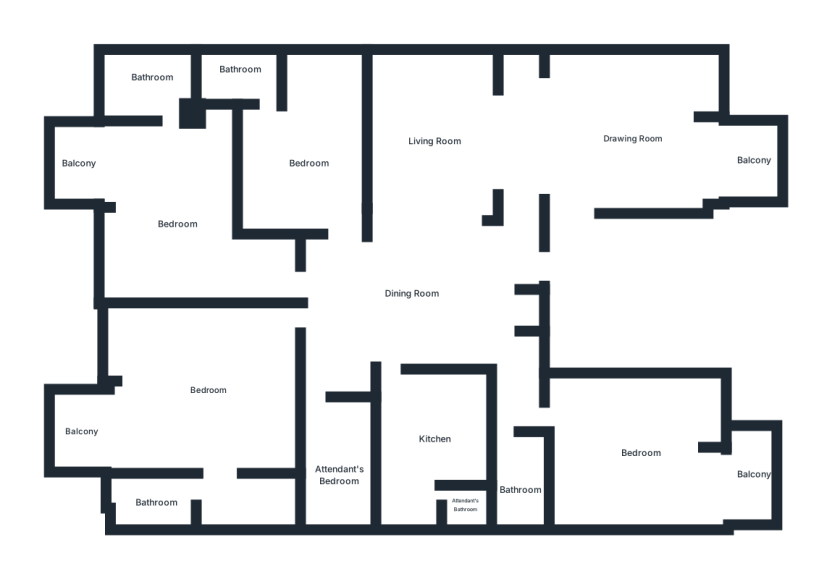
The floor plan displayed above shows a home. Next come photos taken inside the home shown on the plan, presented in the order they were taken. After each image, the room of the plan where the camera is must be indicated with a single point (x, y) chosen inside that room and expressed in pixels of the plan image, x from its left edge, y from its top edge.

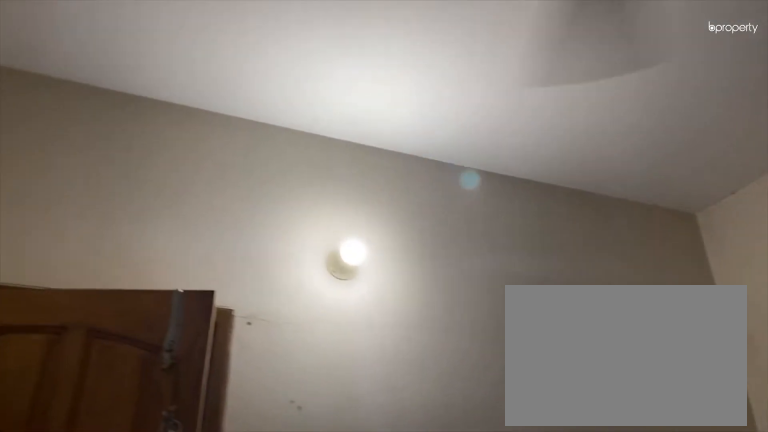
(312, 164)
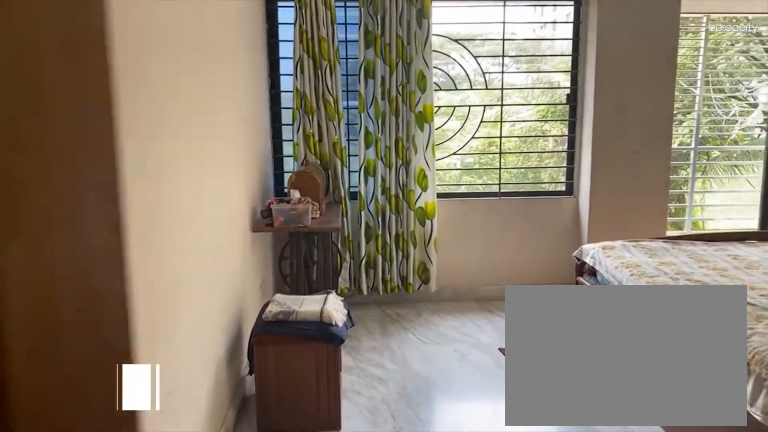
(178, 224)
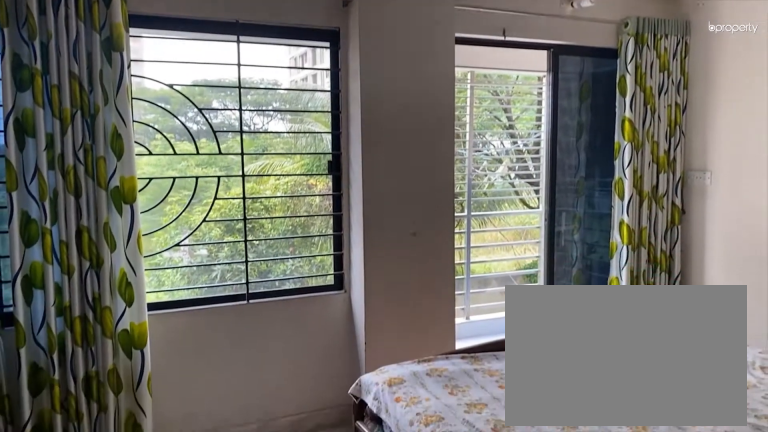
(177, 223)
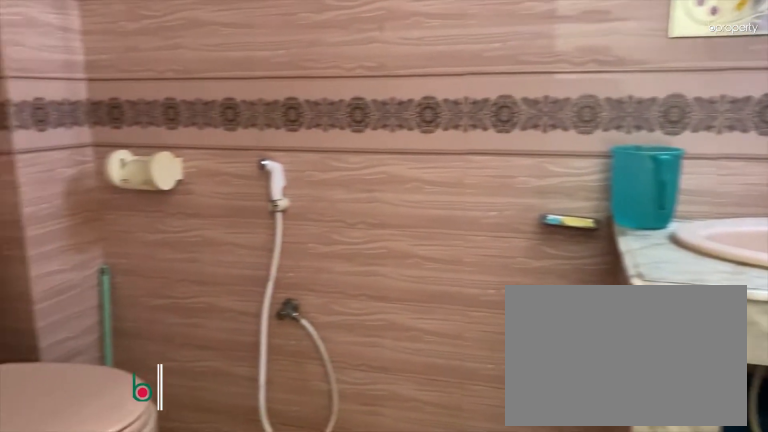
(149, 77)
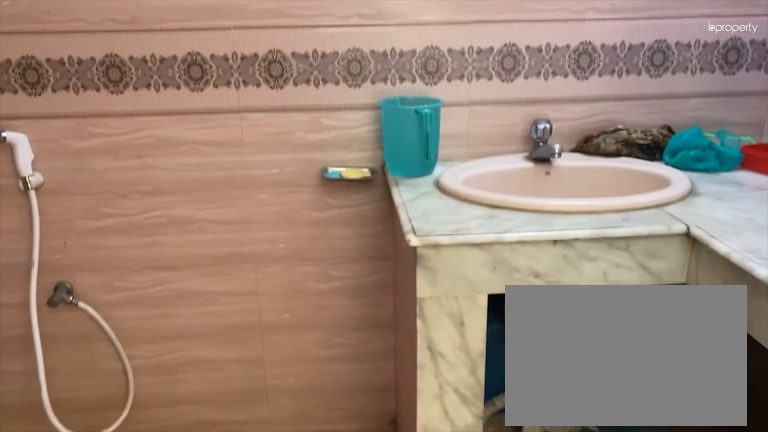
(149, 77)
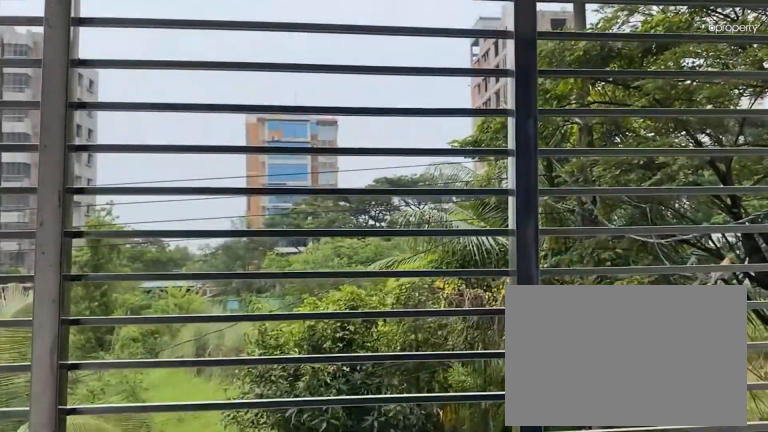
(83, 166)
